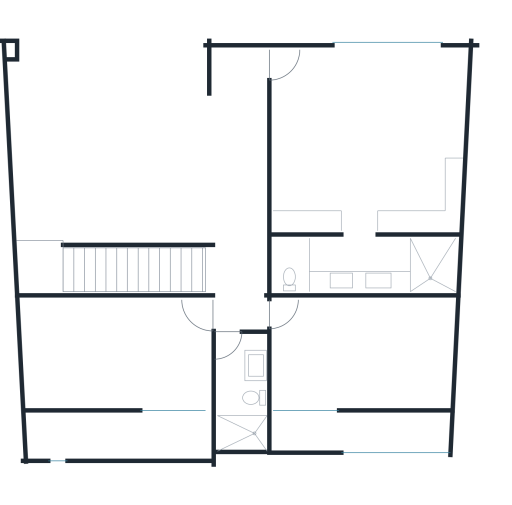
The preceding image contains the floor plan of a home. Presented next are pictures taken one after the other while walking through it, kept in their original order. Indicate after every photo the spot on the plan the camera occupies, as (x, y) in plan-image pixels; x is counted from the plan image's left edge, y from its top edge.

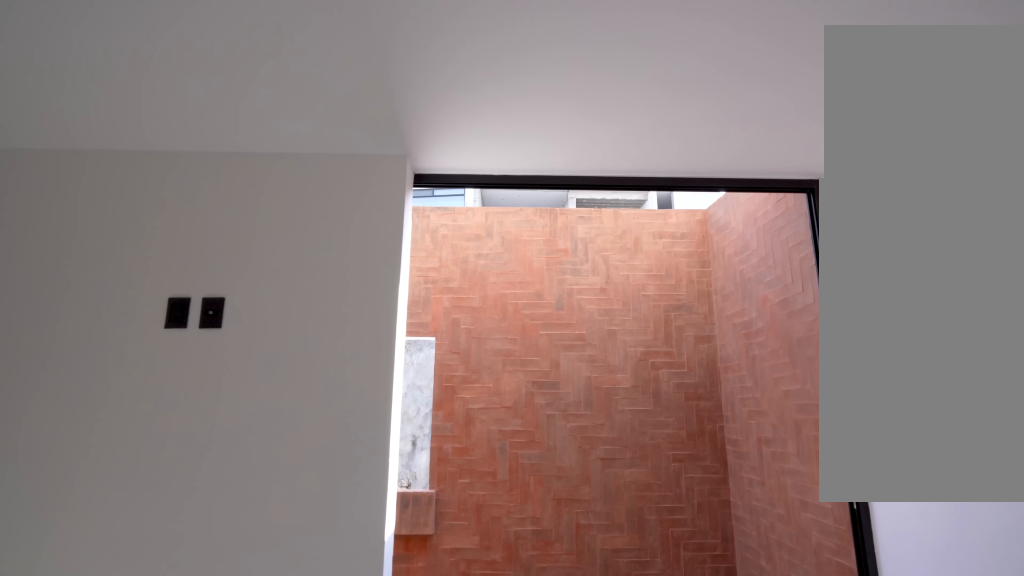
(293, 373)
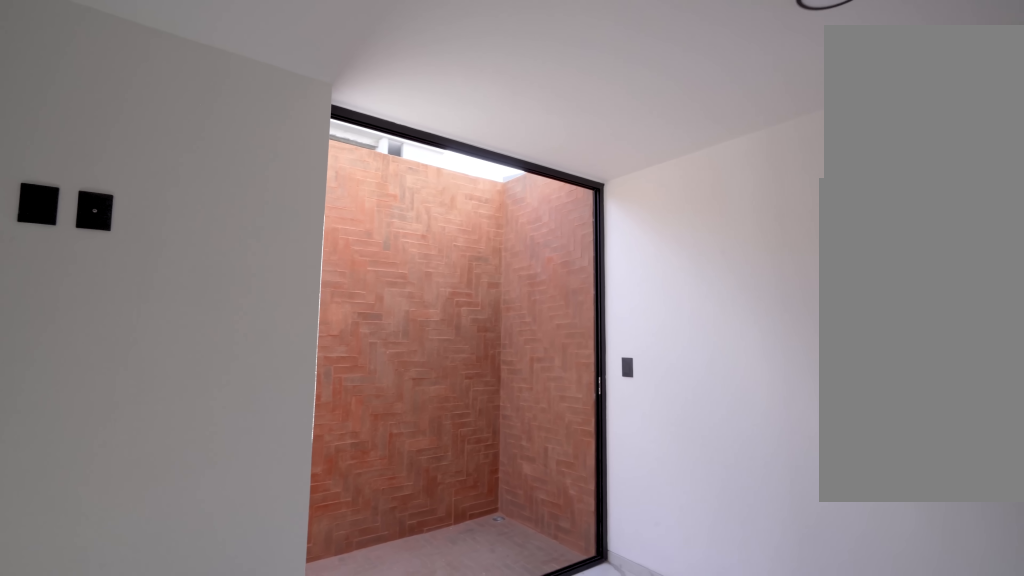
(294, 371)
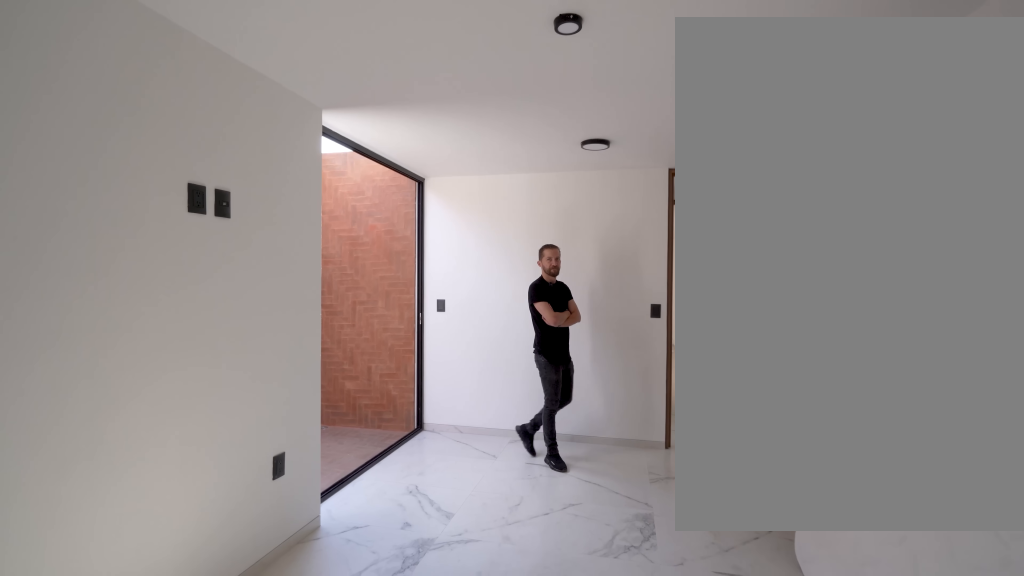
(419, 312)
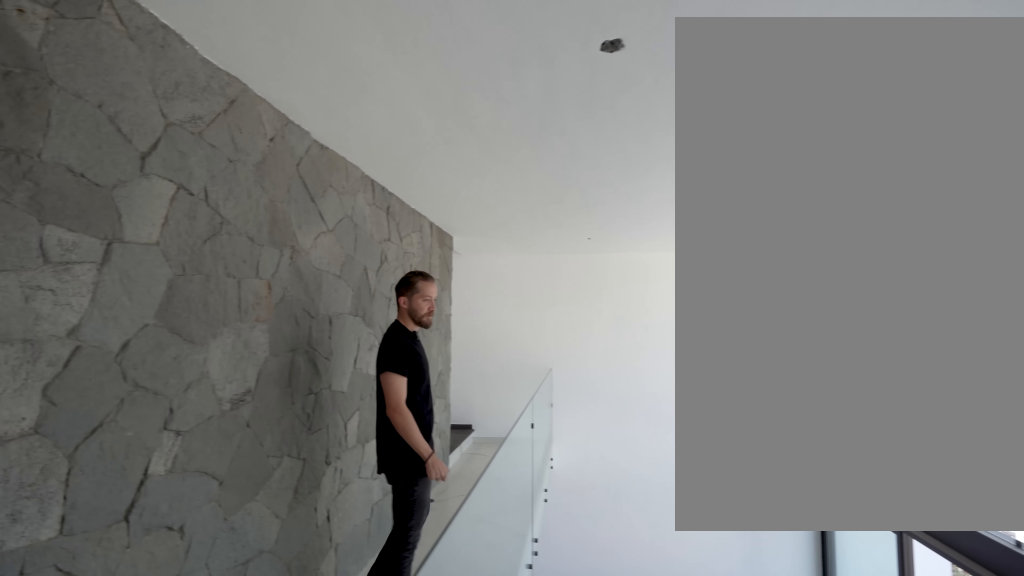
(235, 203)
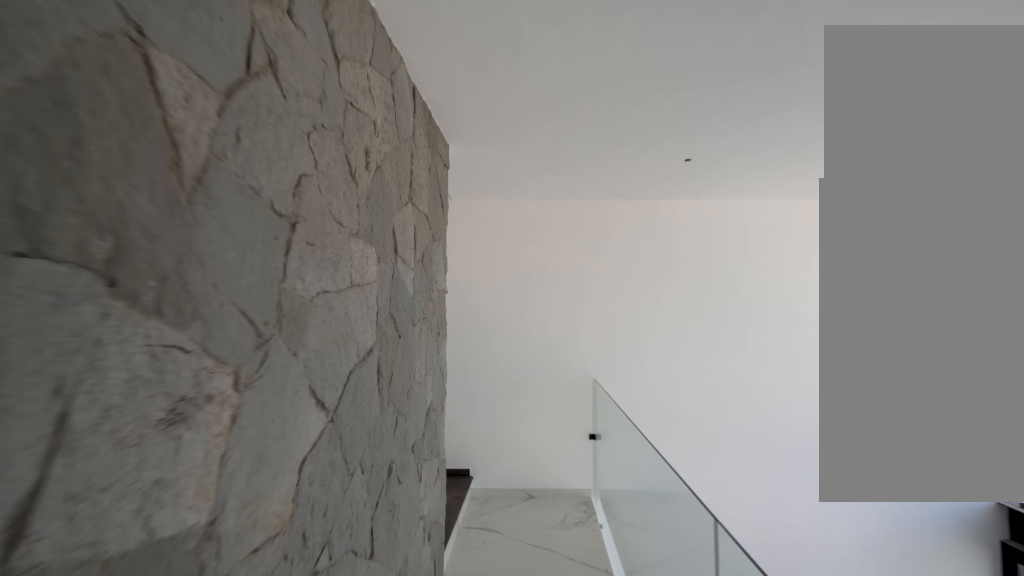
(169, 216)
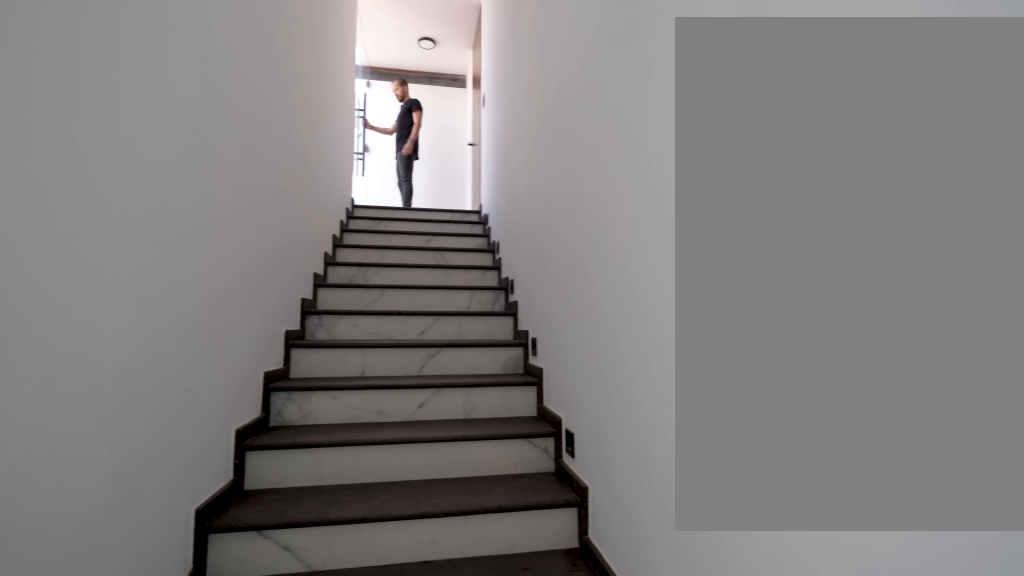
(39, 262)
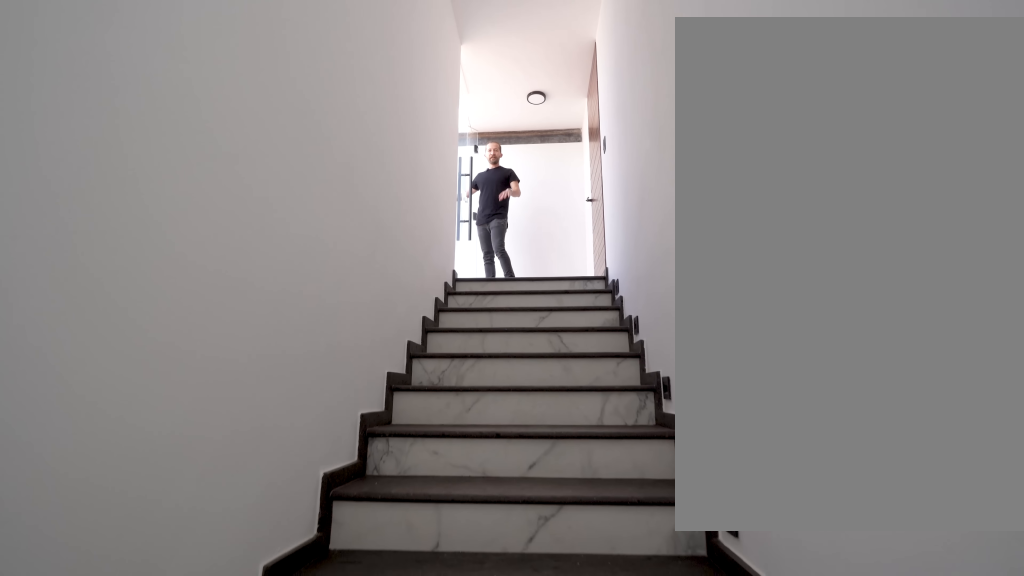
(55, 269)
